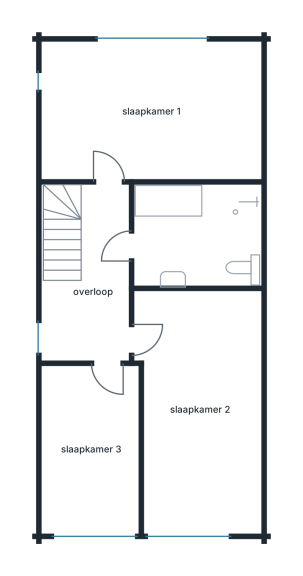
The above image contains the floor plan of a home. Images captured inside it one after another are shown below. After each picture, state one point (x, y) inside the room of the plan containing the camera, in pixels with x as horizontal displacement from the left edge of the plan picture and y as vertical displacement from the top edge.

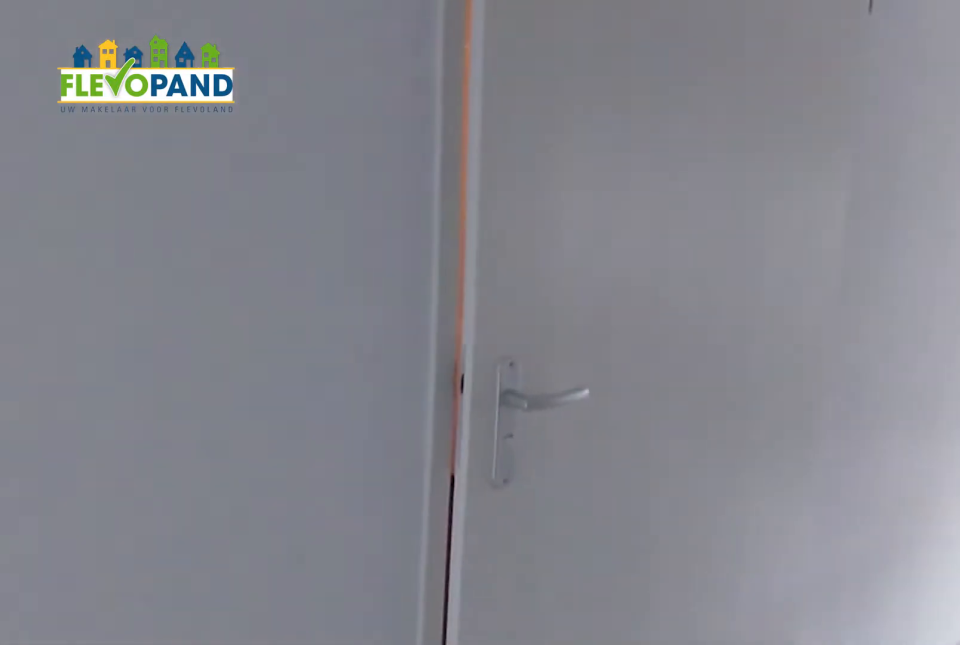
(94, 287)
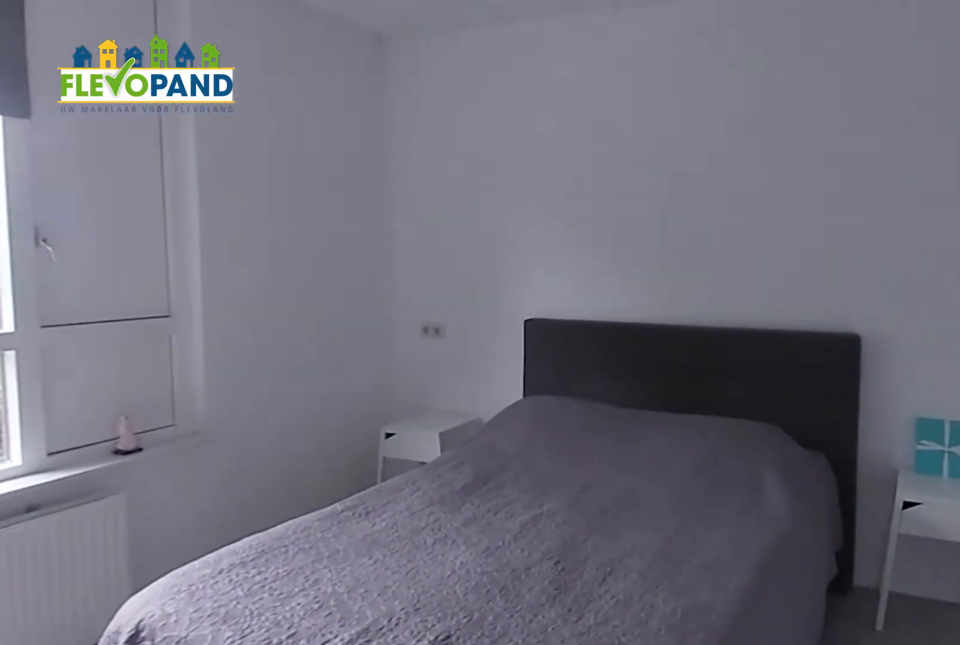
(152, 111)
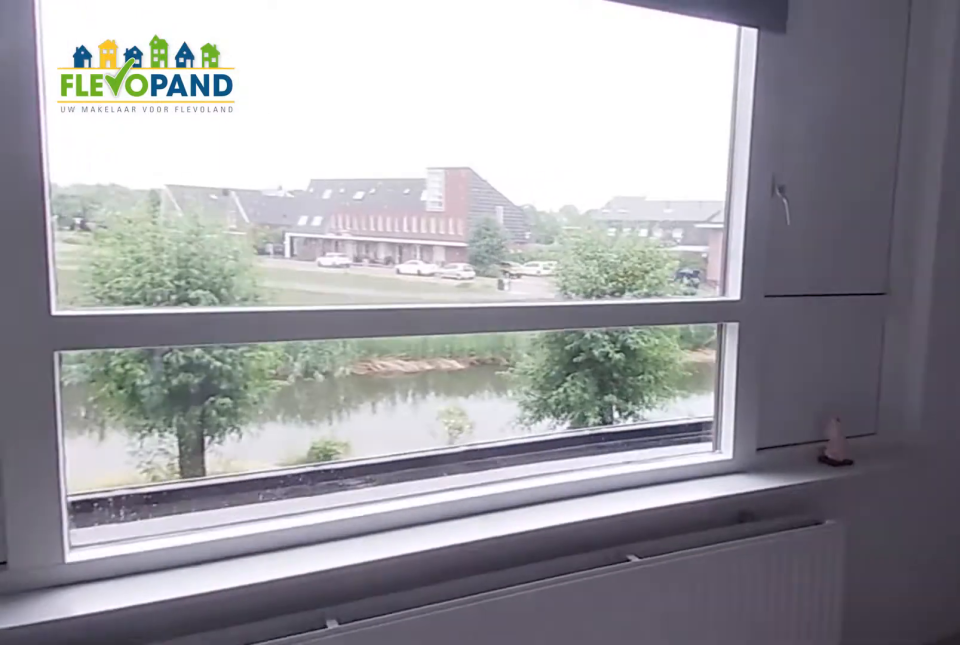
(152, 111)
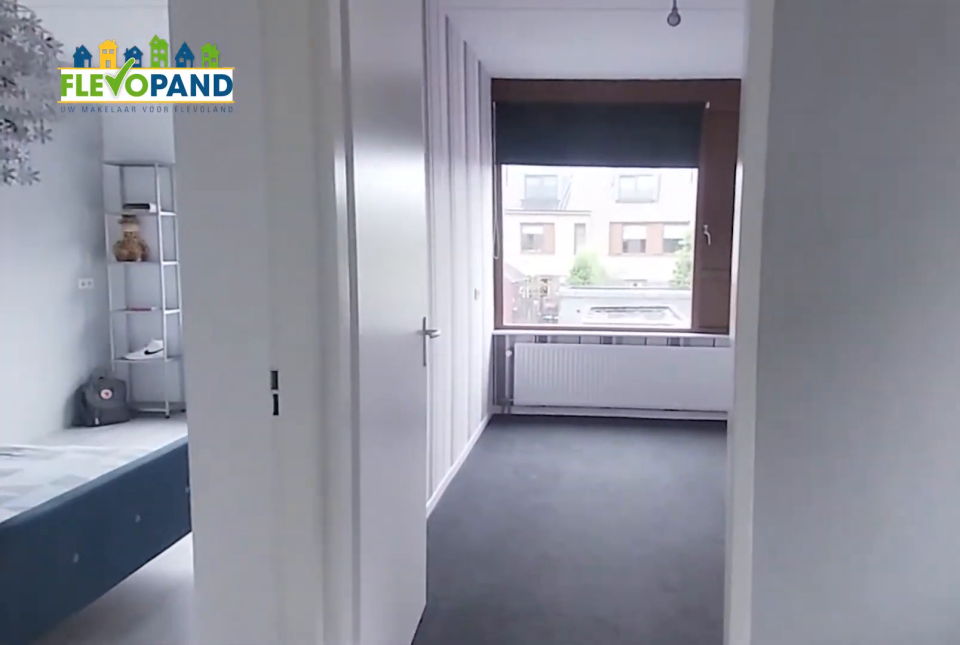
(96, 286)
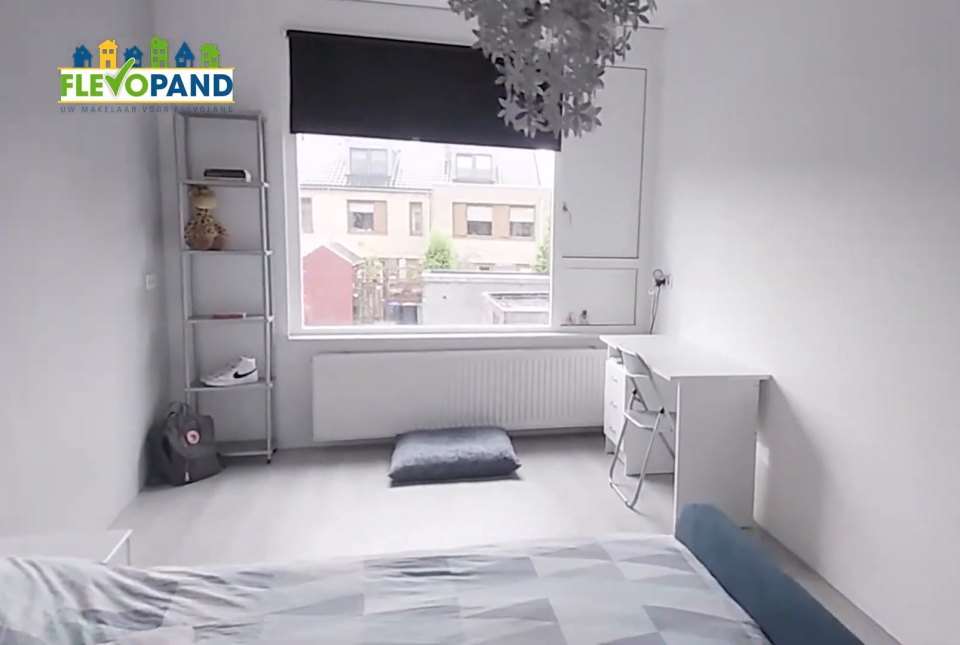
(139, 325)
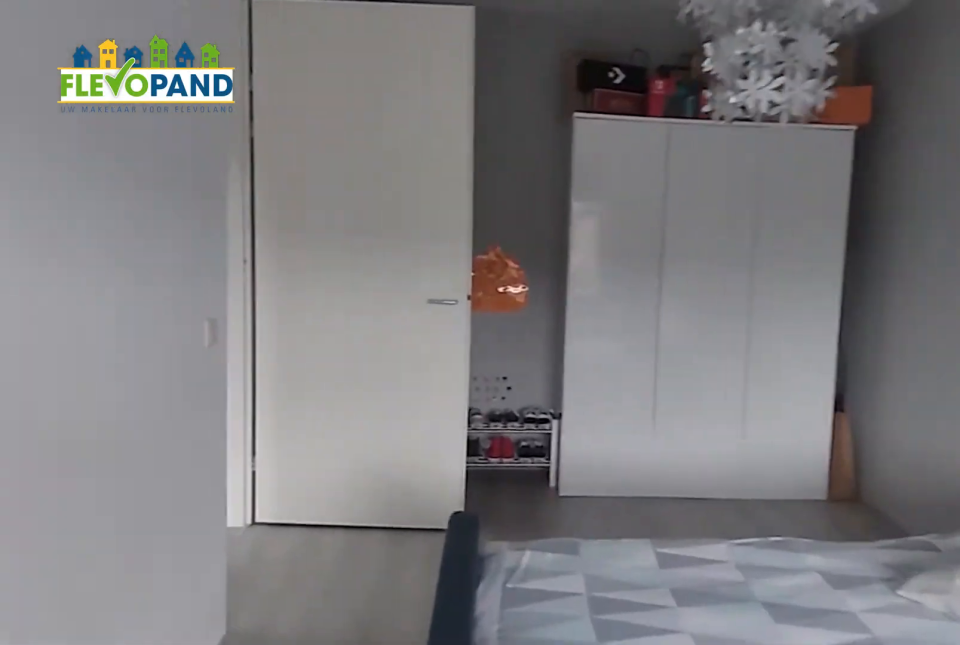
(139, 325)
